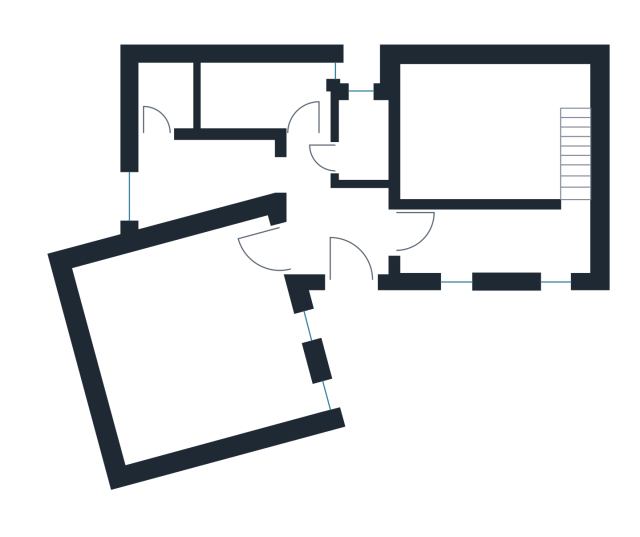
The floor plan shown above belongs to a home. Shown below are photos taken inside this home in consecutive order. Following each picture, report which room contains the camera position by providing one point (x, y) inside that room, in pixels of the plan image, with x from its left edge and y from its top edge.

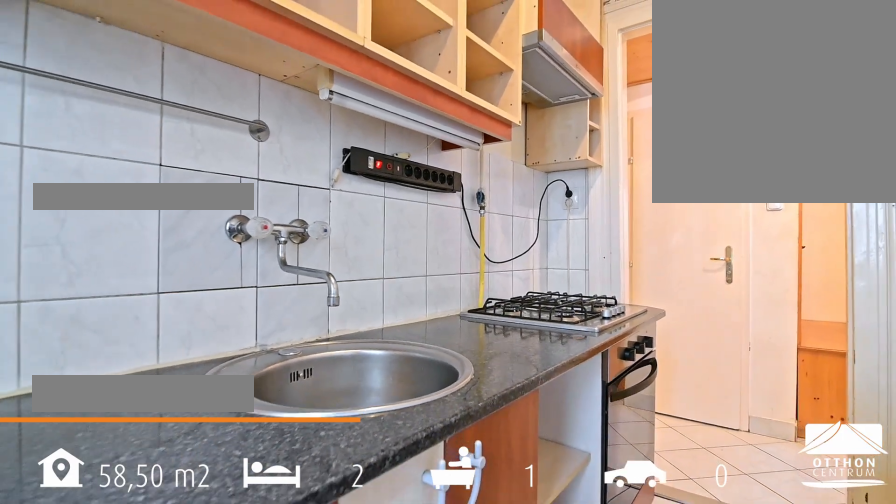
(210, 173)
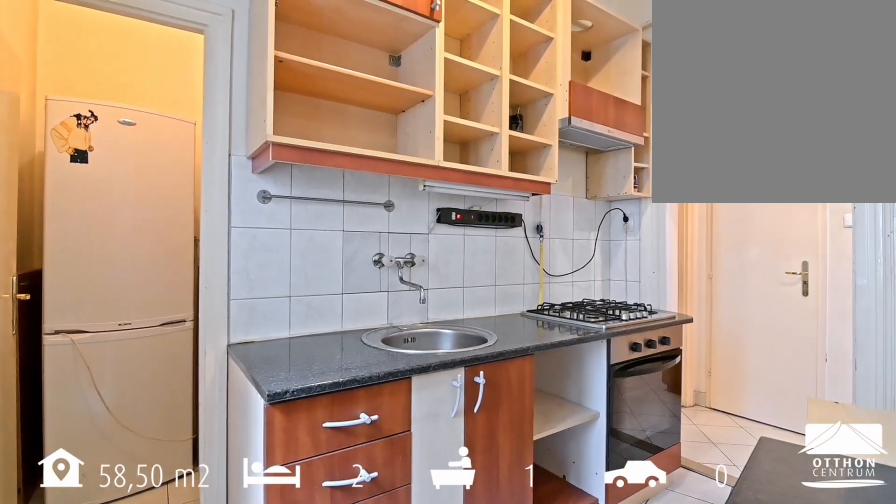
(210, 173)
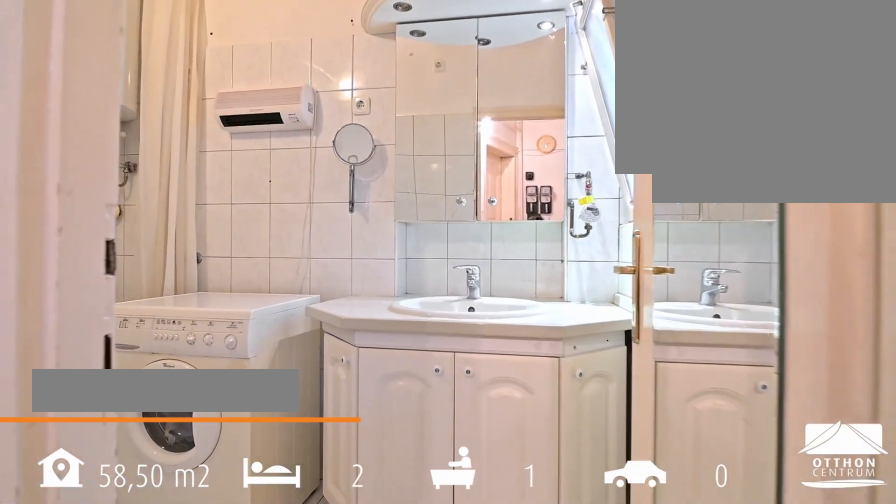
(268, 93)
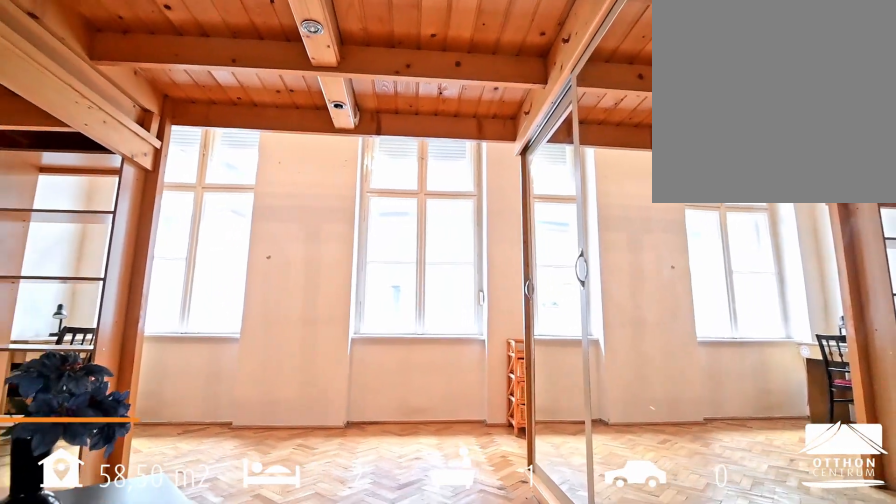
(513, 236)
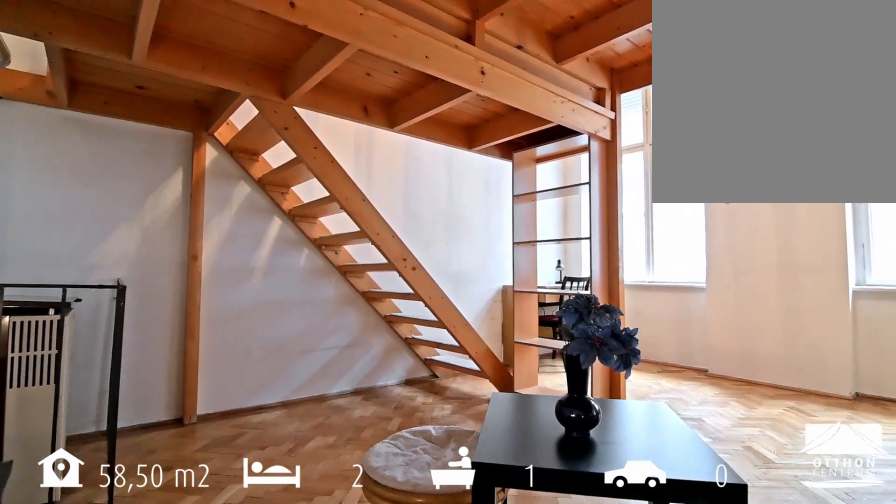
(513, 236)
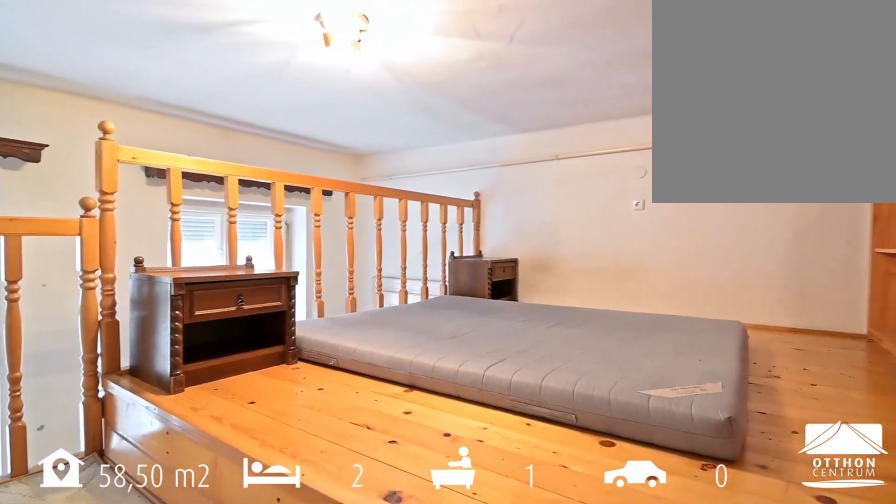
(488, 128)
